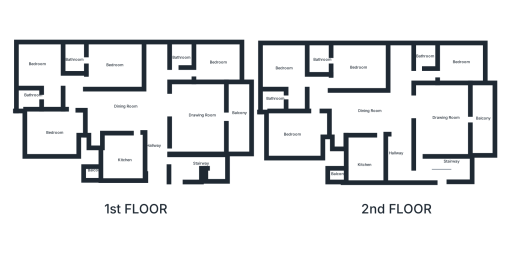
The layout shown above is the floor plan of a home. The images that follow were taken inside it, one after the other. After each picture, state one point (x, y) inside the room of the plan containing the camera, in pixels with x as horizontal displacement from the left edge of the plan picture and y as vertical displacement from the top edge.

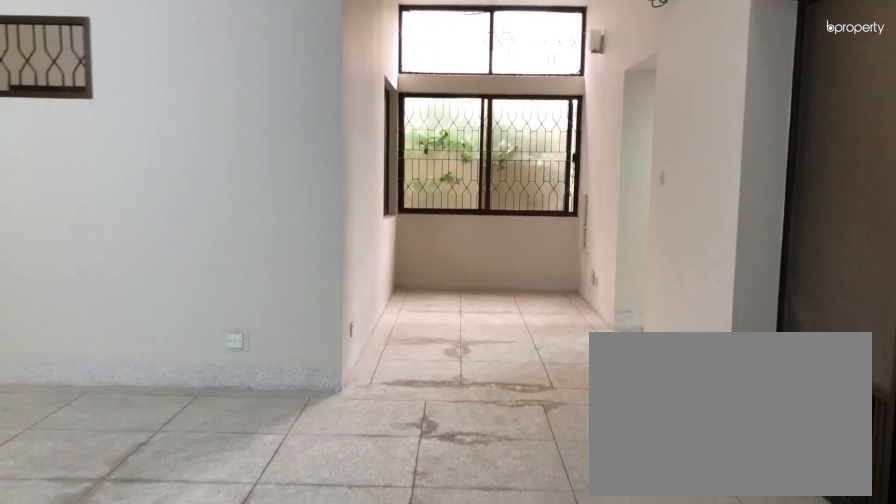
(140, 113)
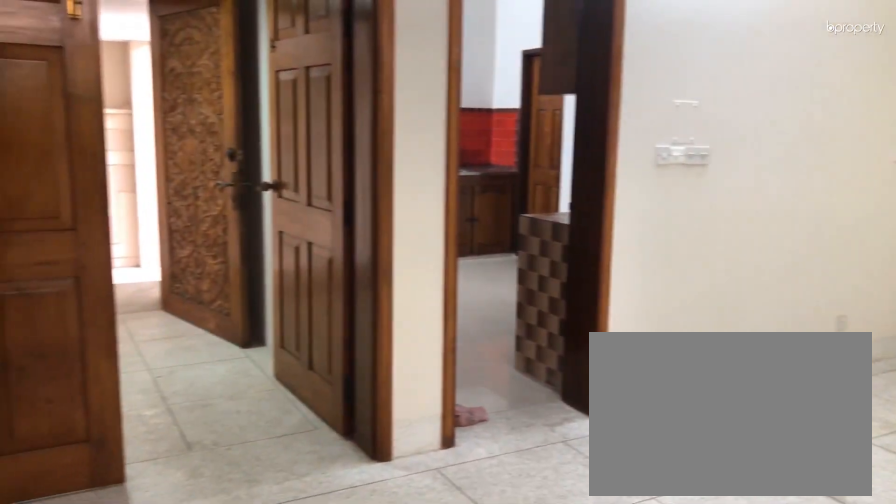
(140, 113)
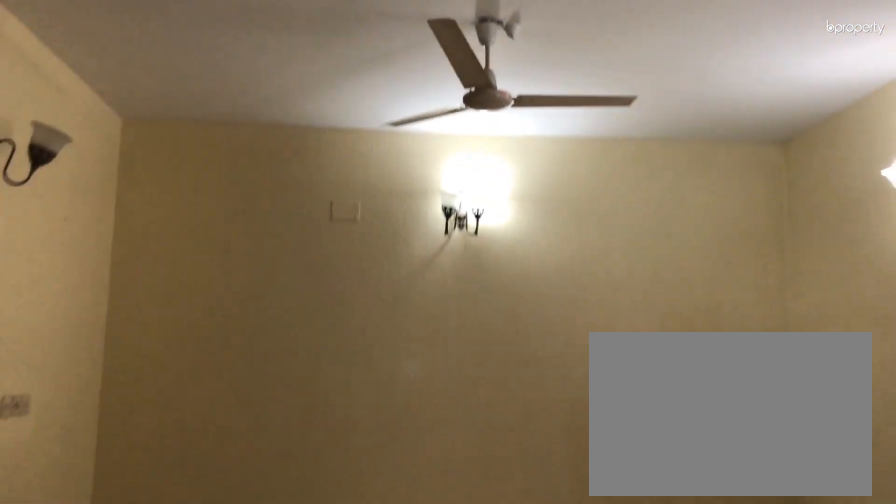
(208, 120)
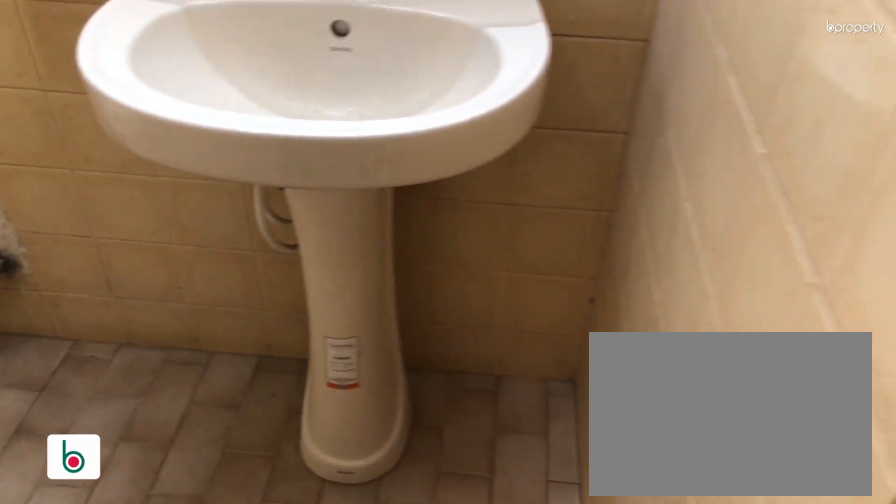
(181, 53)
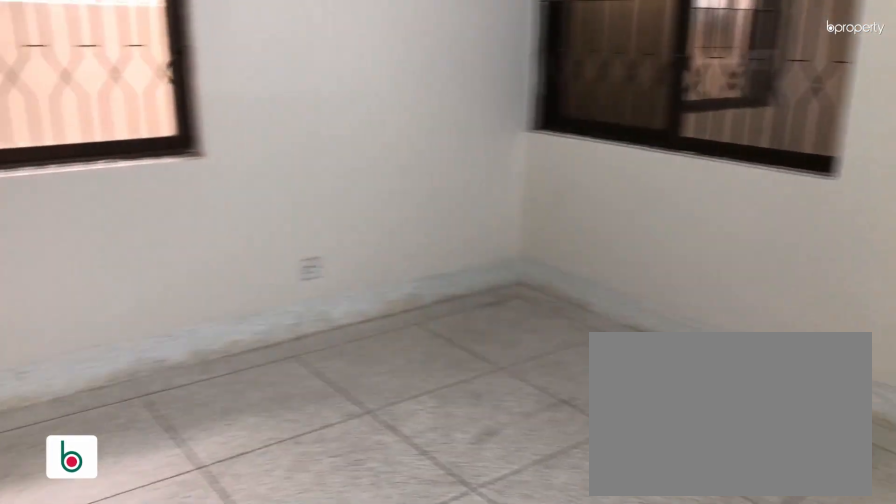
(110, 61)
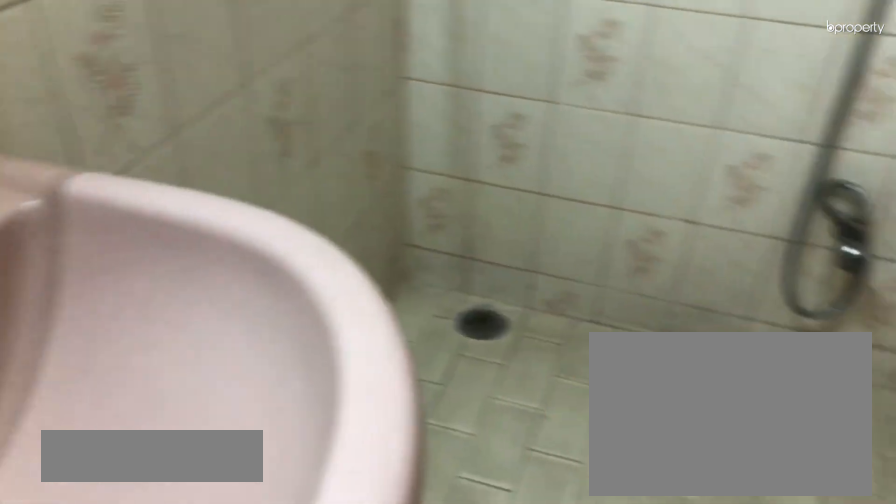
(76, 57)
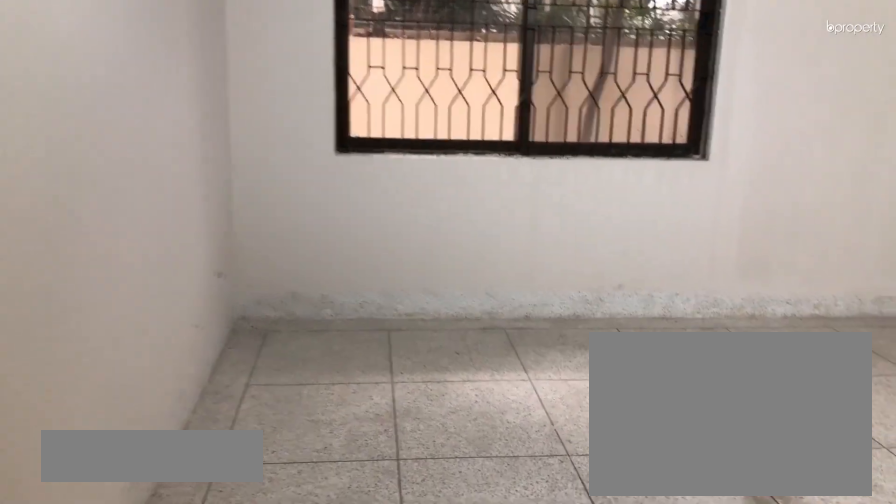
(45, 68)
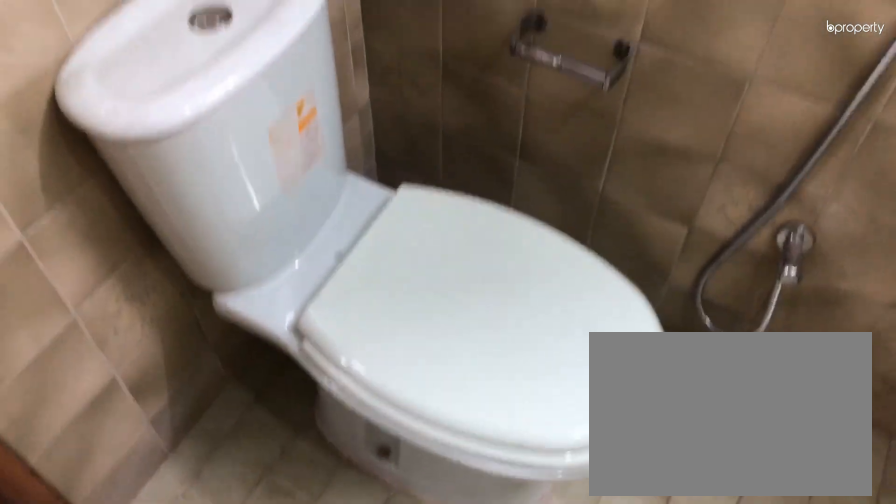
(29, 98)
